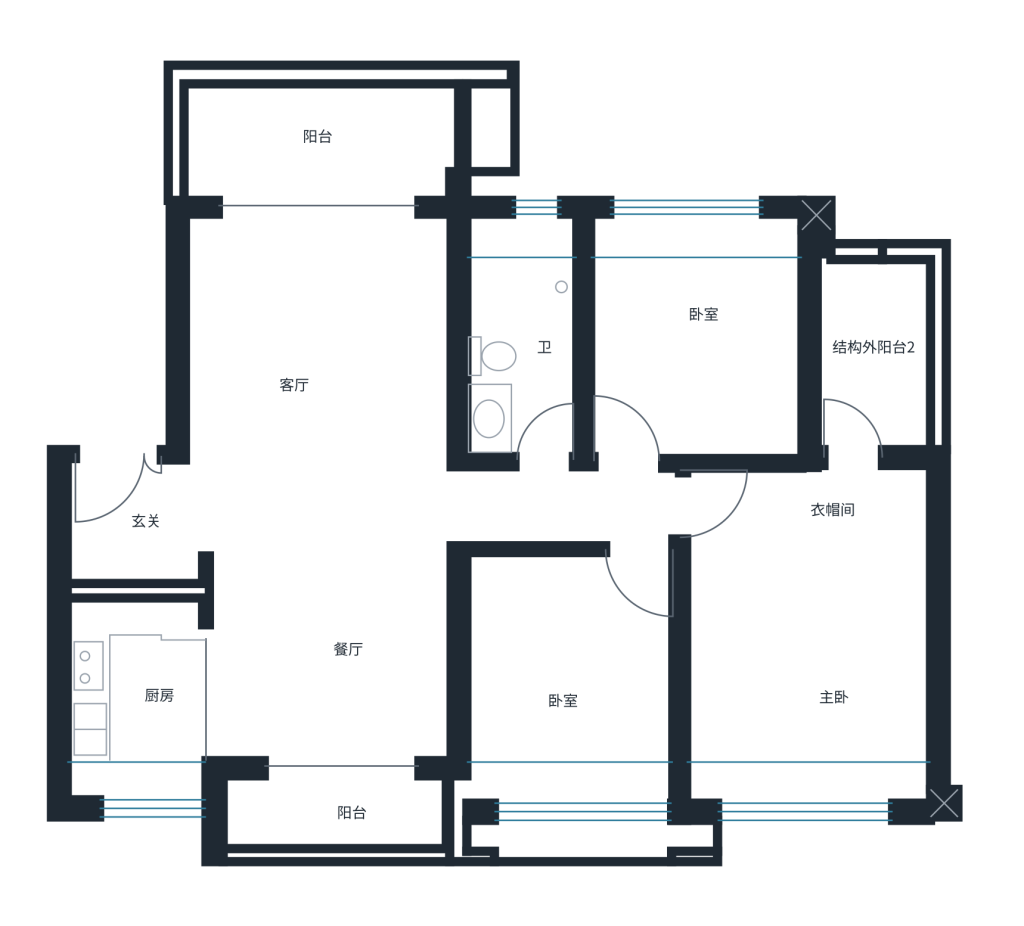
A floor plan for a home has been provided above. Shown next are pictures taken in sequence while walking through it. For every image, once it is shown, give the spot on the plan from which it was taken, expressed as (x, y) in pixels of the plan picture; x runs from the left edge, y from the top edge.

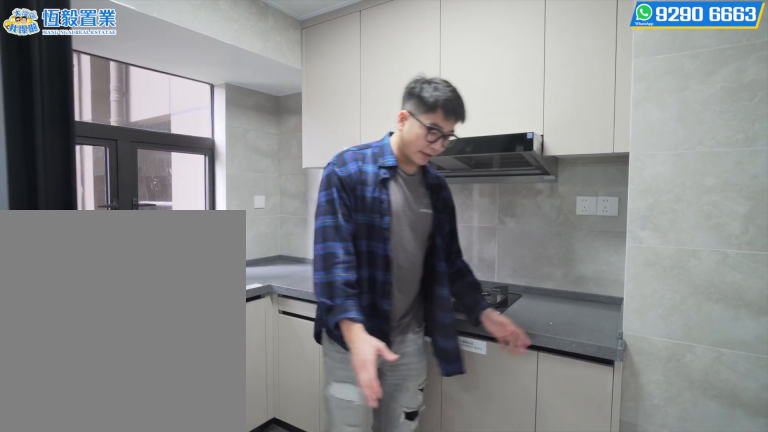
(157, 691)
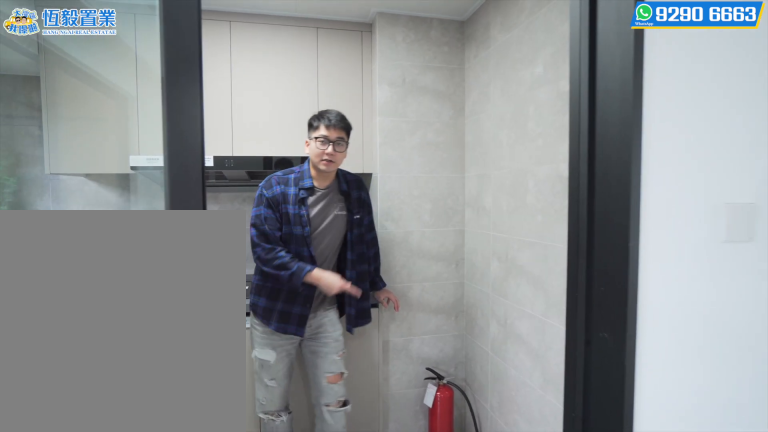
(155, 652)
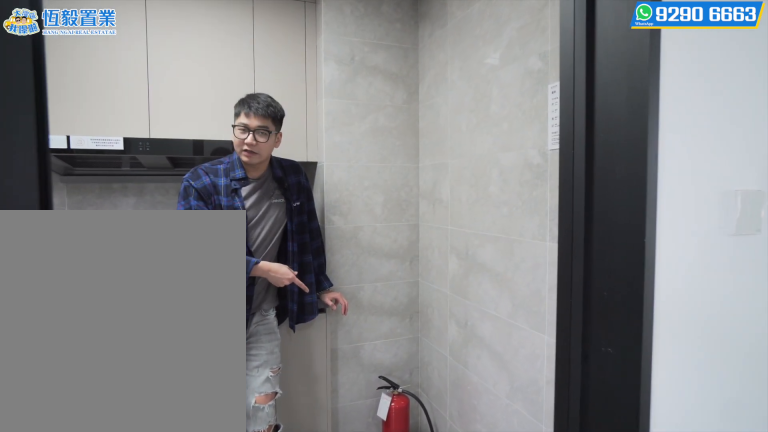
(155, 653)
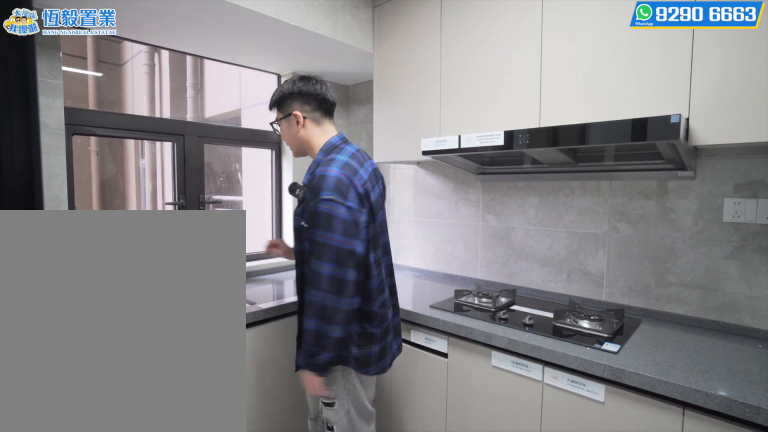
(153, 725)
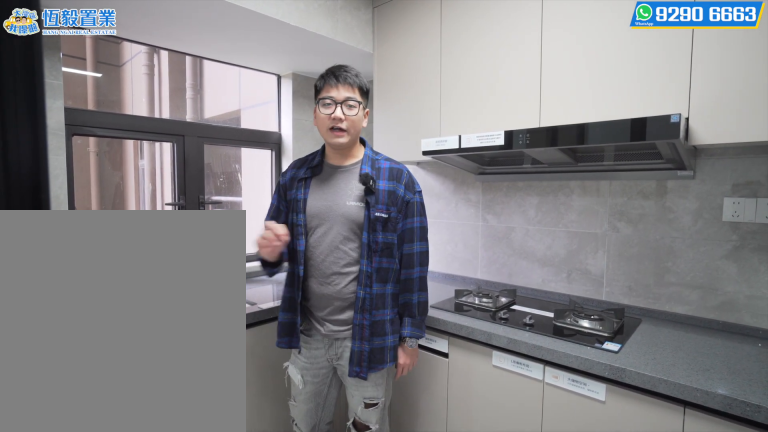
(153, 726)
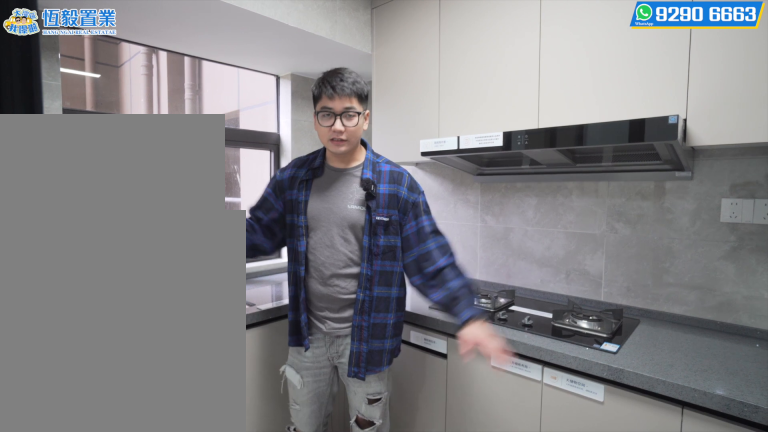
(153, 725)
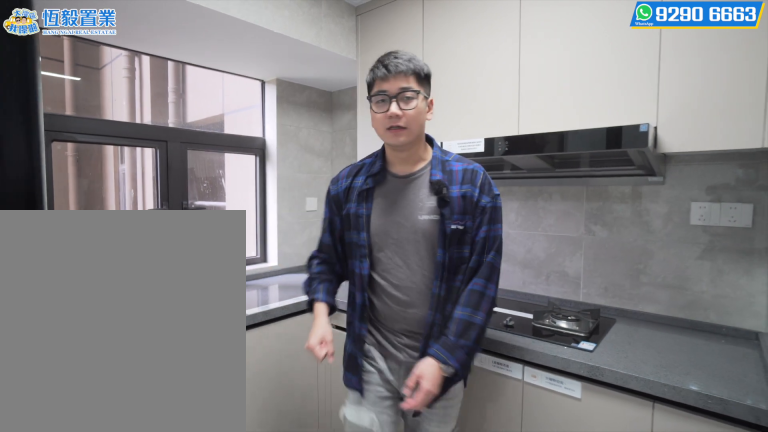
(155, 724)
